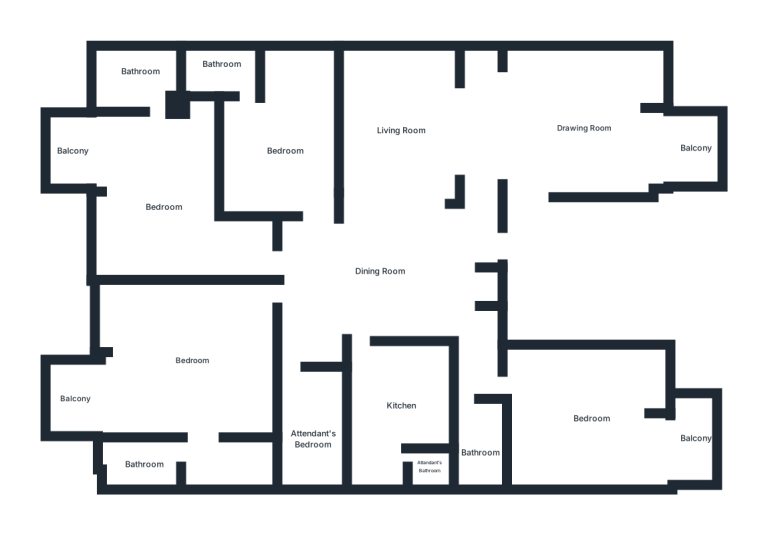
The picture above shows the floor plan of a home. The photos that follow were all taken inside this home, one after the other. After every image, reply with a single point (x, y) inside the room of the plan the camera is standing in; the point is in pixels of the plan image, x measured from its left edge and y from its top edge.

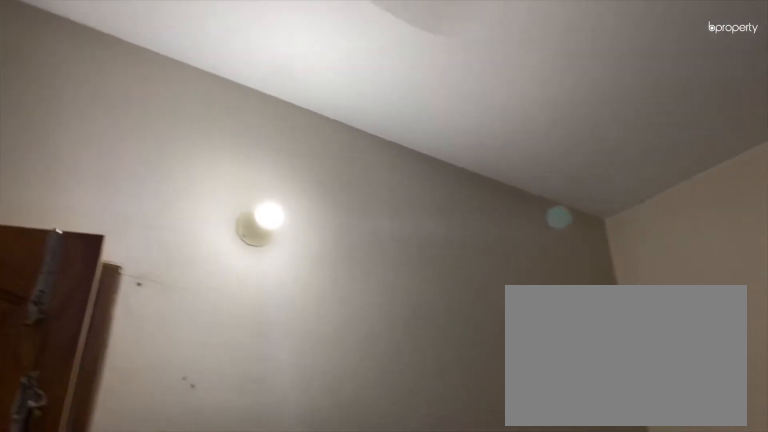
(288, 151)
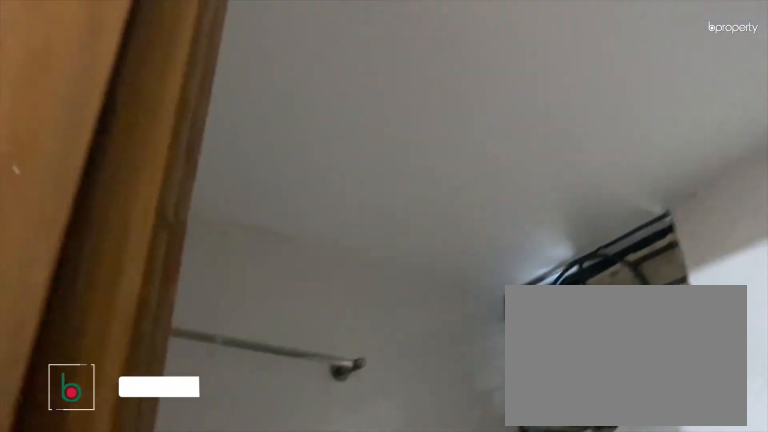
(222, 65)
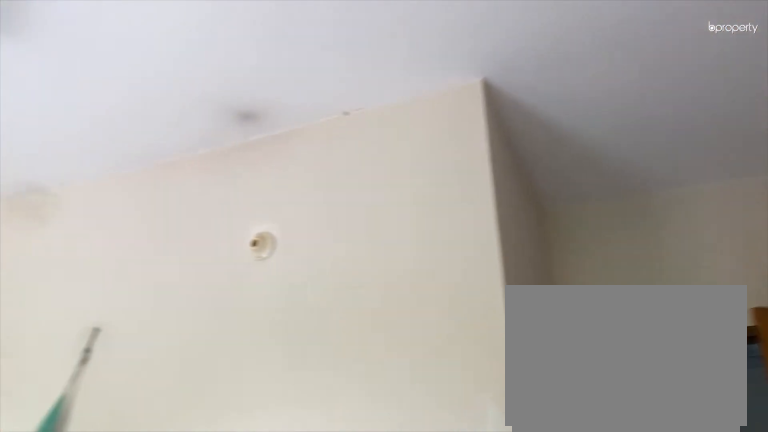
(164, 206)
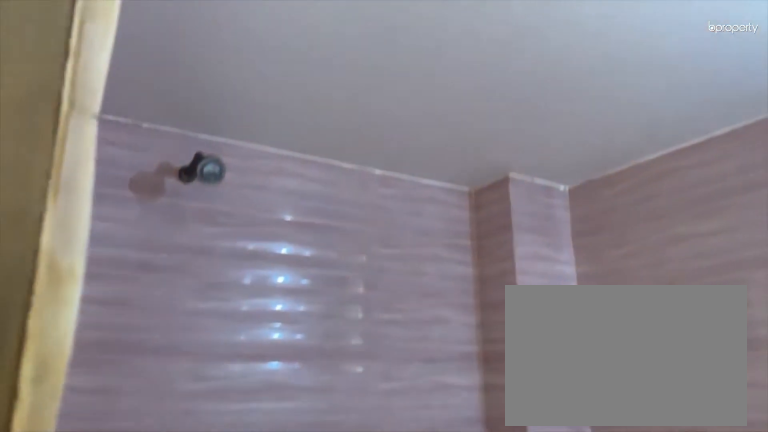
(138, 71)
